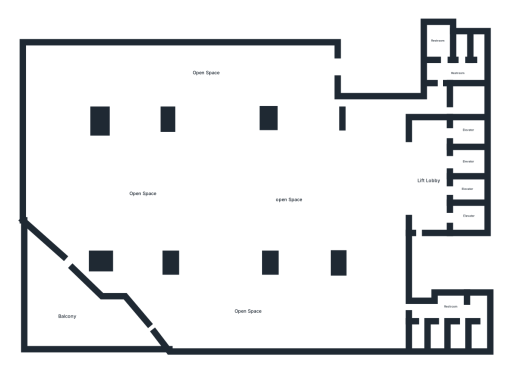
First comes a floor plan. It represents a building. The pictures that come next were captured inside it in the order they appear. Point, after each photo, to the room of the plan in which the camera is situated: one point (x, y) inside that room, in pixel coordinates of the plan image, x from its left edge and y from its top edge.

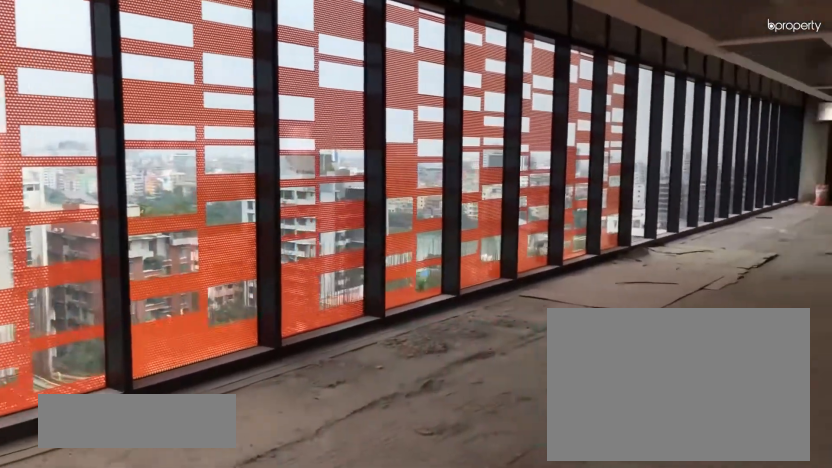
(129, 72)
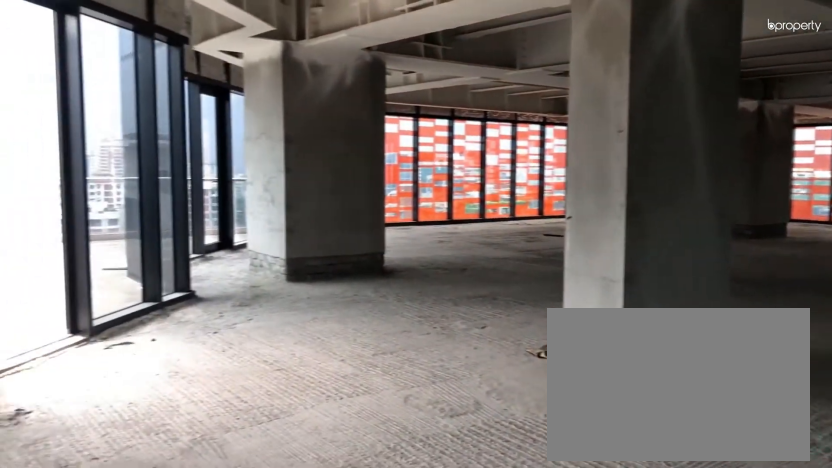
(237, 319)
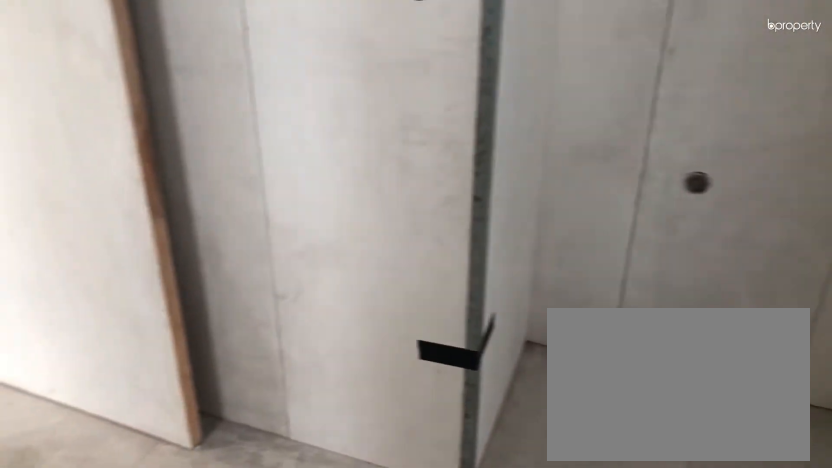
(450, 307)
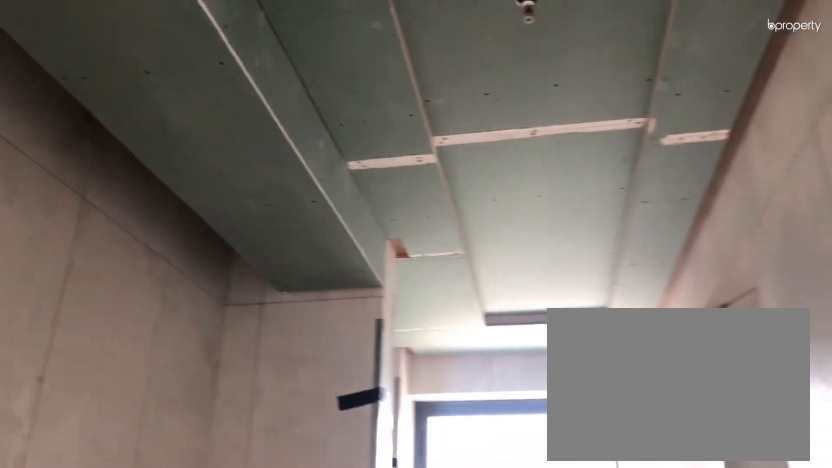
(450, 307)
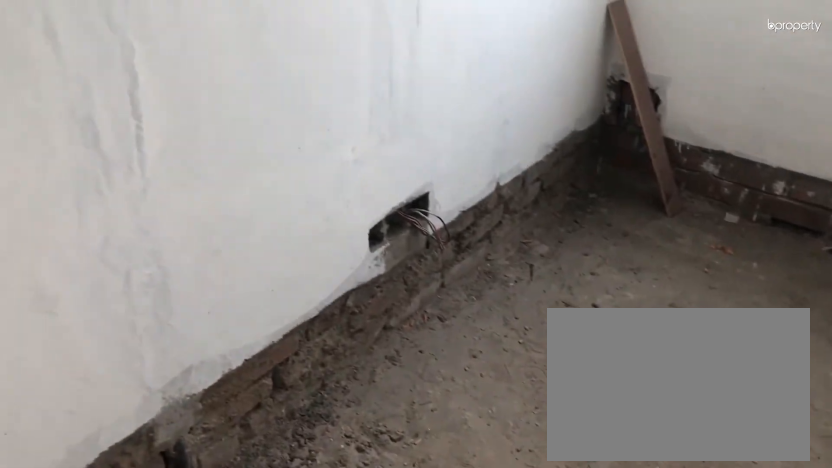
(466, 98)
